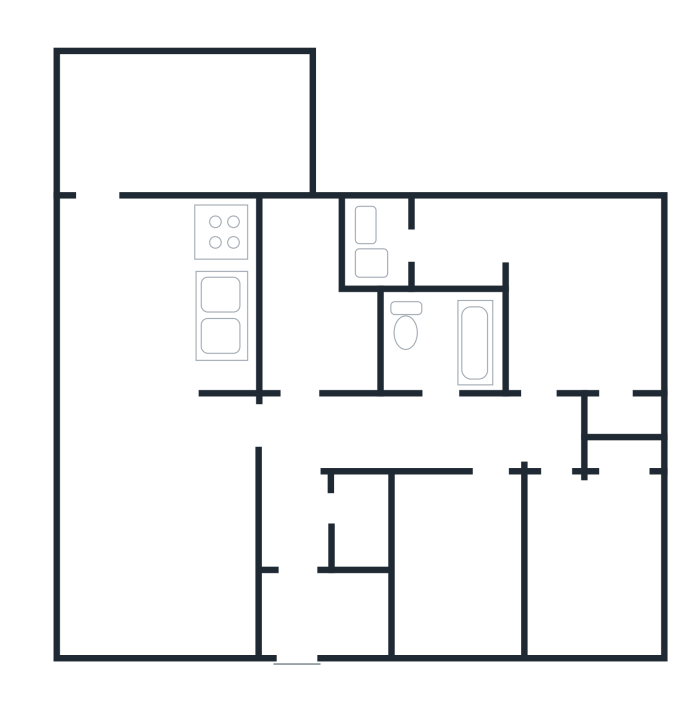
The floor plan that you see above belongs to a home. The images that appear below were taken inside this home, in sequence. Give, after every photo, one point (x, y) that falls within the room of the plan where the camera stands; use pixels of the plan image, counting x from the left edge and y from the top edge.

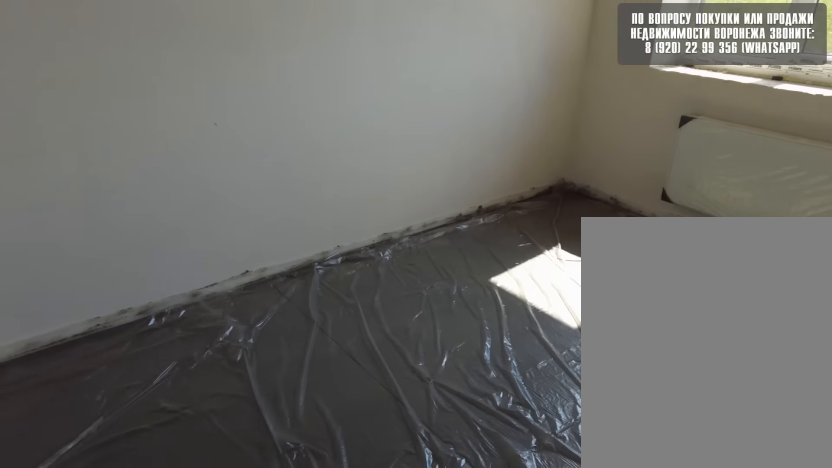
(575, 530)
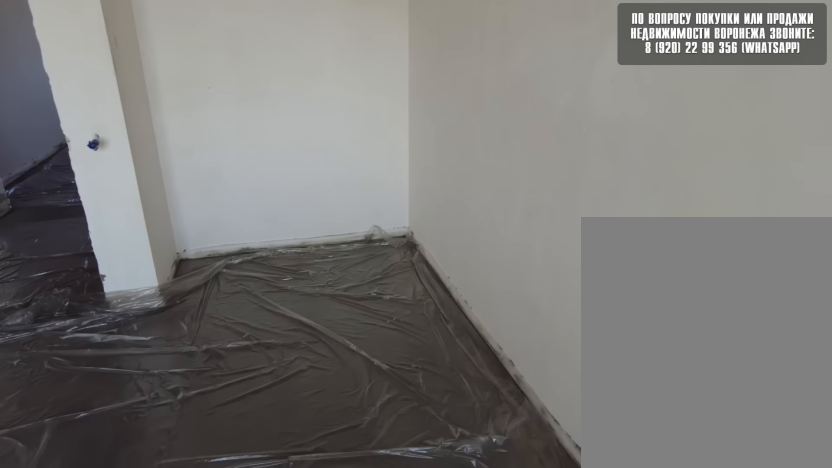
(575, 556)
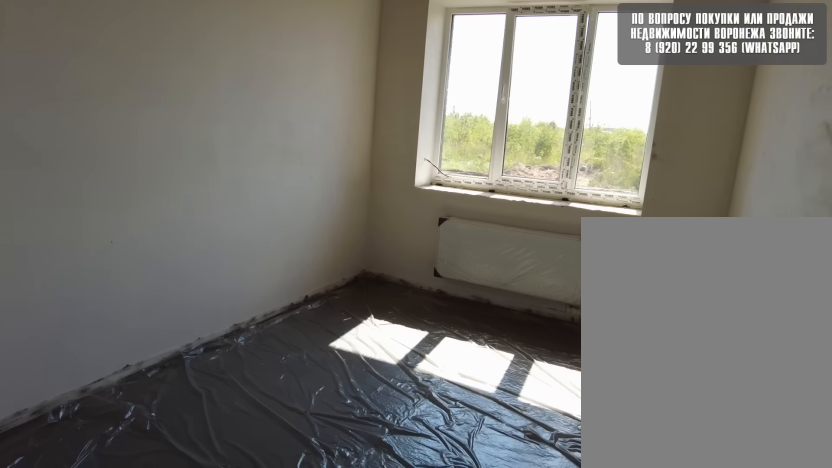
(576, 558)
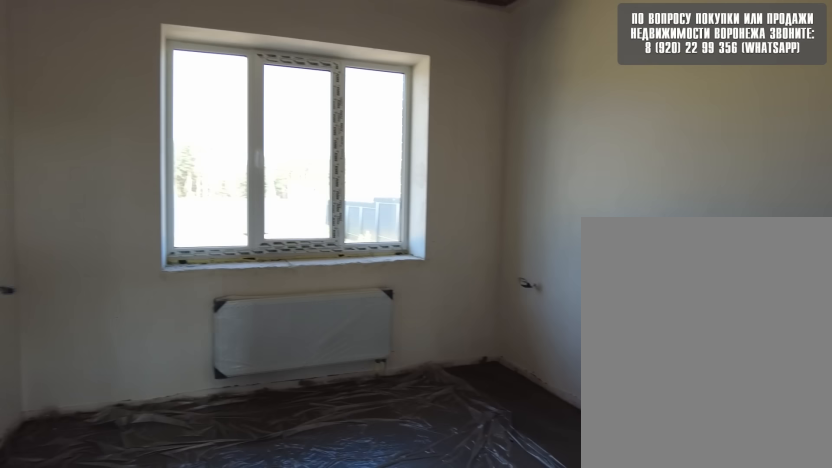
(572, 382)
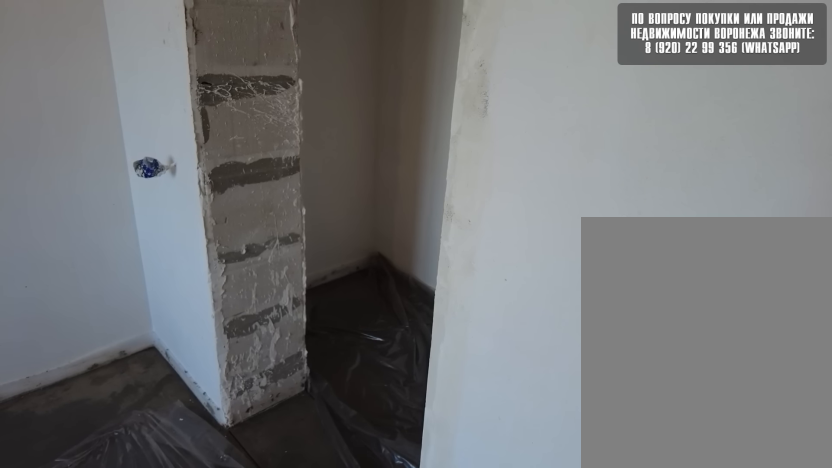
(572, 381)
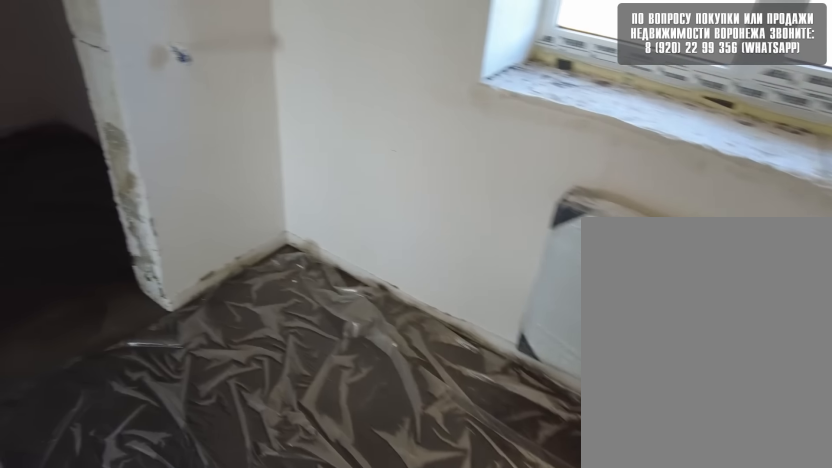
(566, 369)
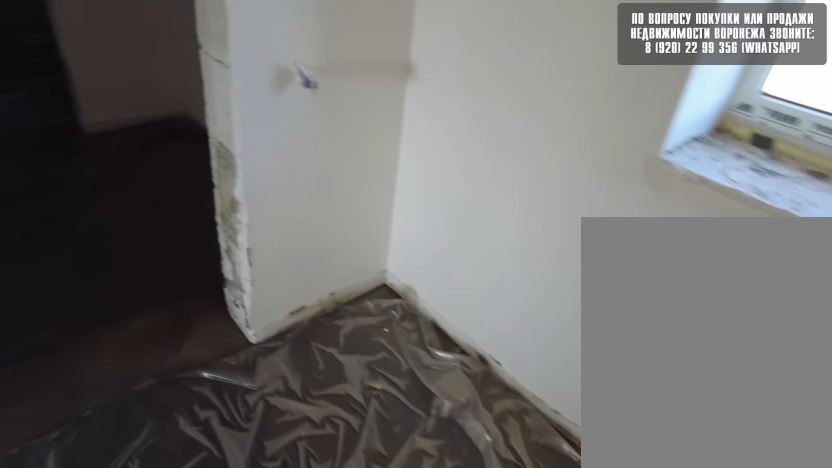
(558, 339)
